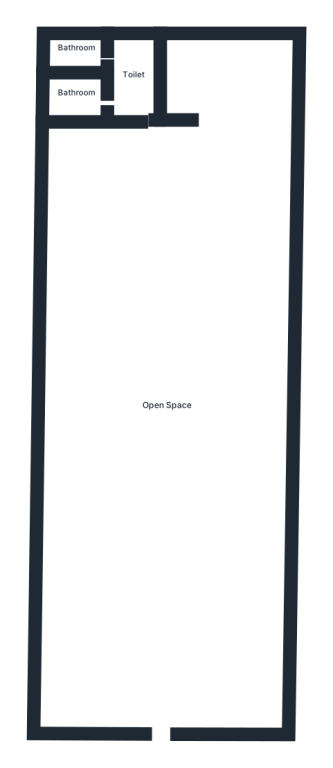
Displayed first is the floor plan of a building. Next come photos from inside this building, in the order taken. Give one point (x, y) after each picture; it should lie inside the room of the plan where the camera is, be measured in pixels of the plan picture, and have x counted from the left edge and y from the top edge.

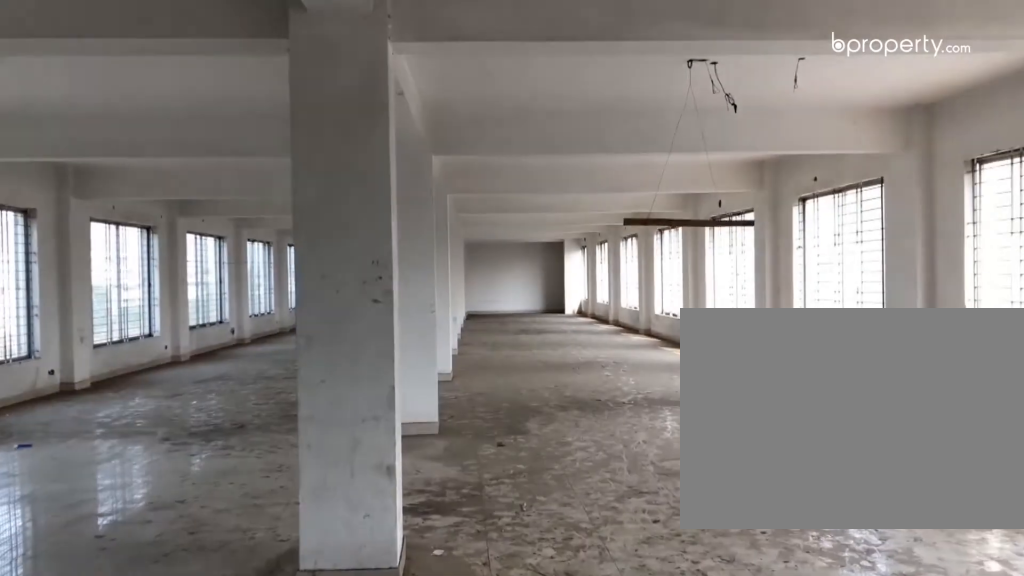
(166, 723)
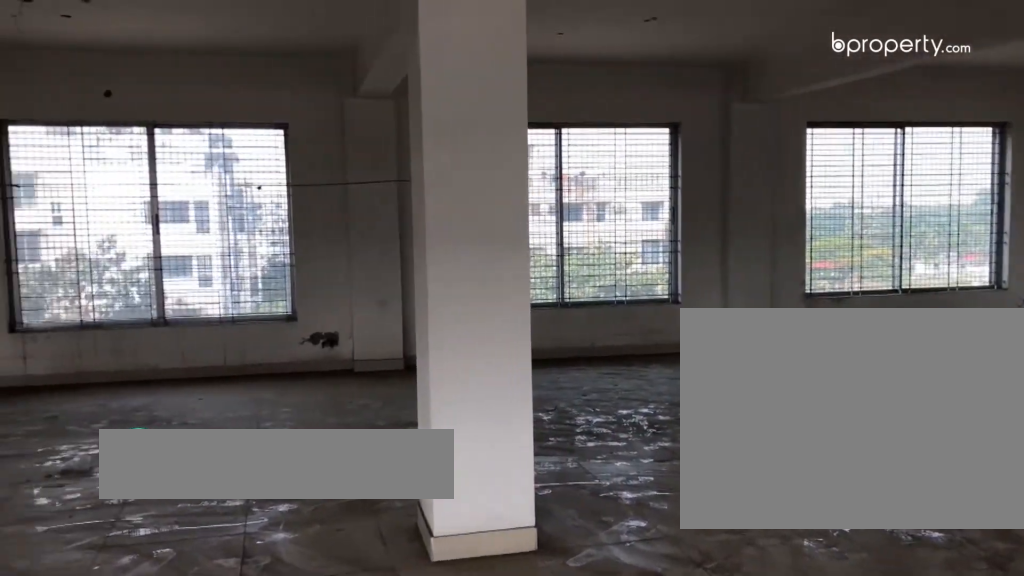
(162, 370)
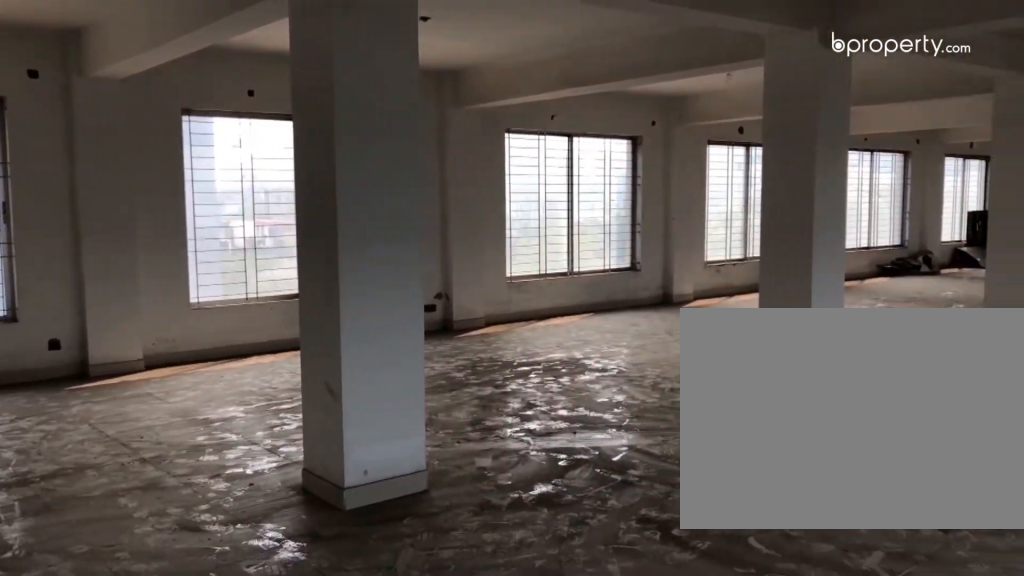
(162, 370)
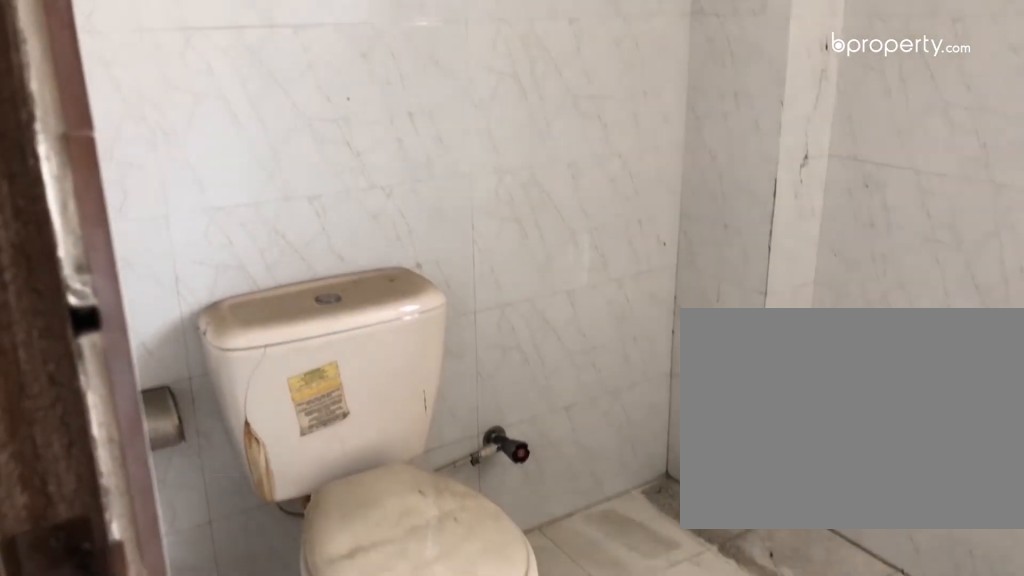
(75, 99)
